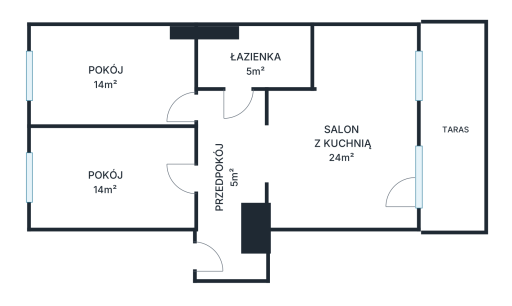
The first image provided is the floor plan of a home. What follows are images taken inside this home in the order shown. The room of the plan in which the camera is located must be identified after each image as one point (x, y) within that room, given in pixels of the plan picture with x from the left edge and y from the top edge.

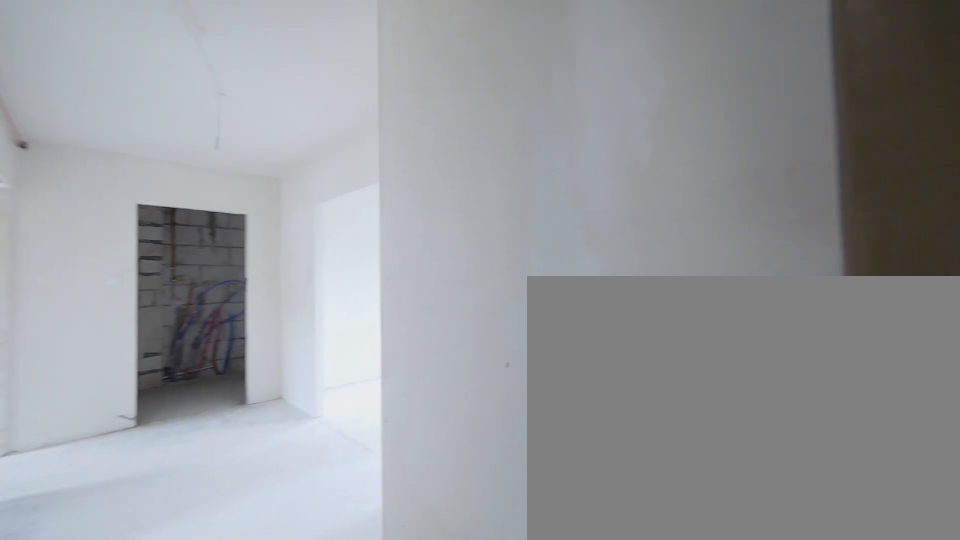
(230, 186)
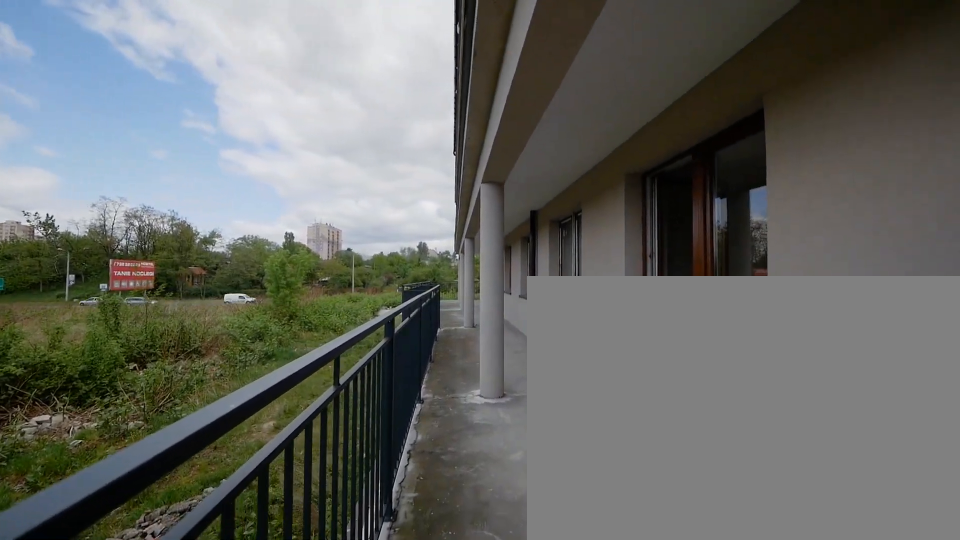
(453, 126)
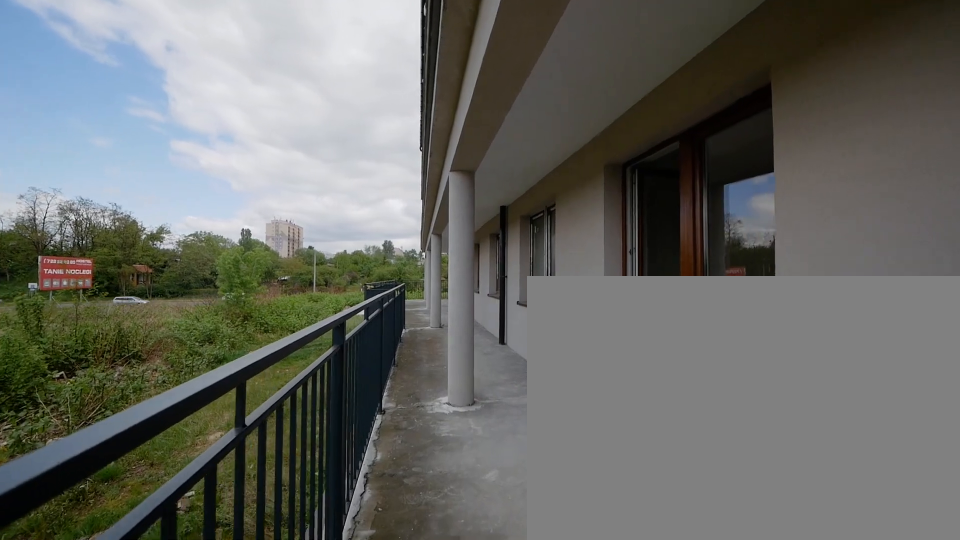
(453, 126)
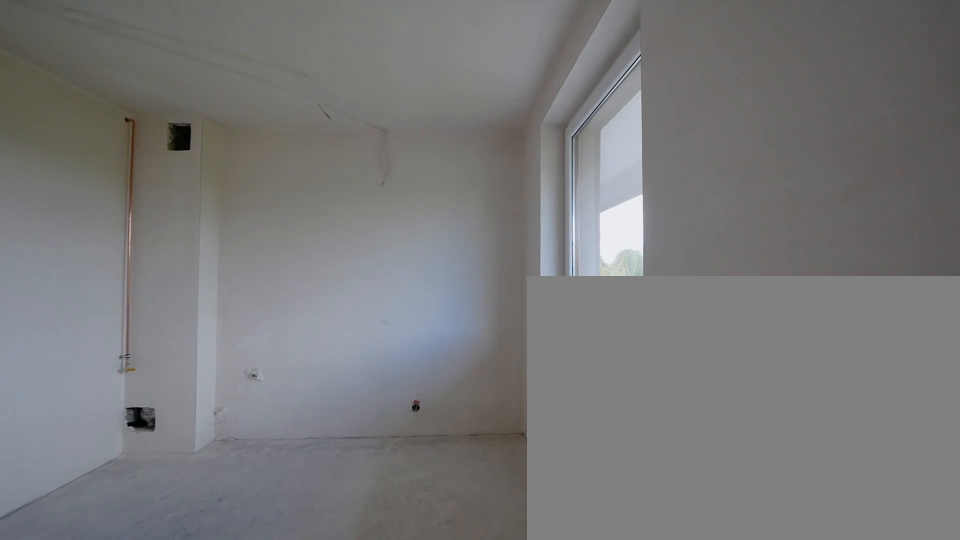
(343, 129)
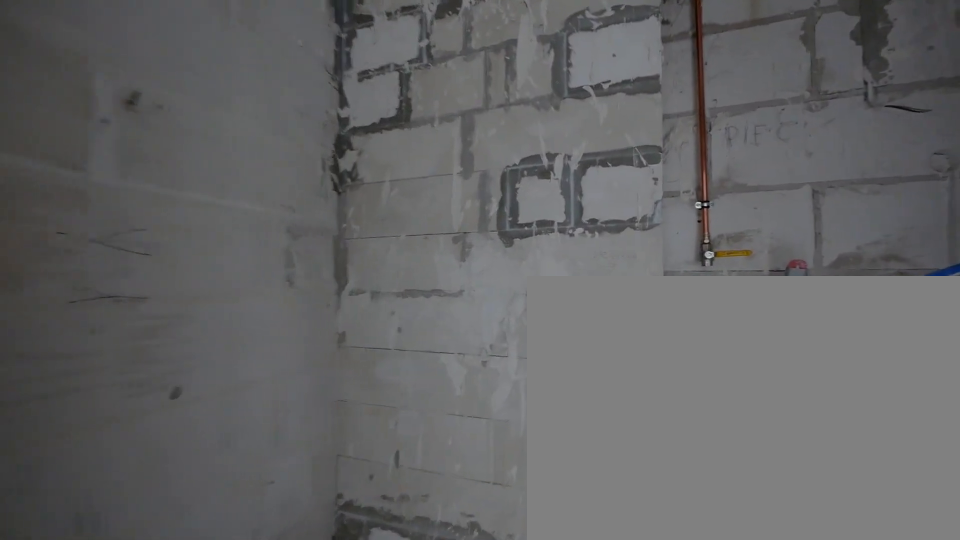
(256, 59)
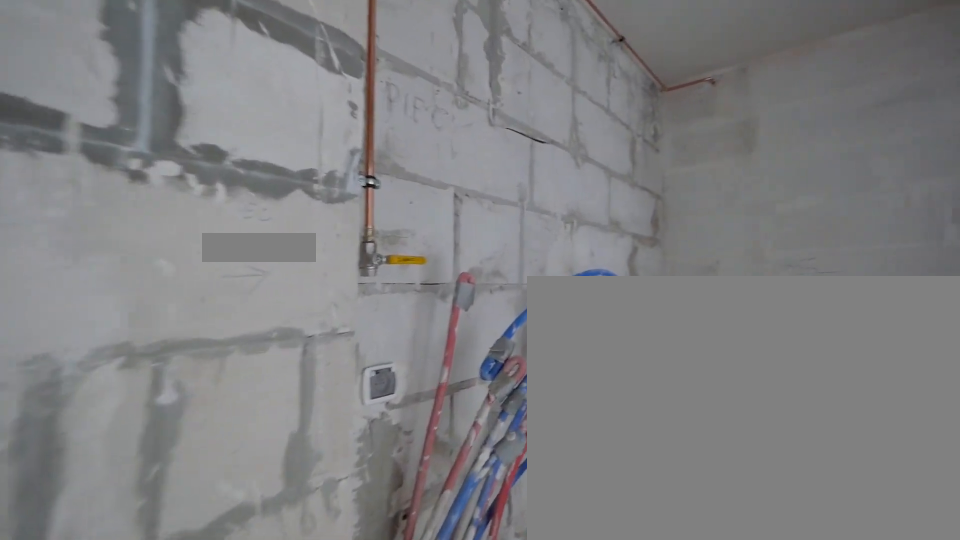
(256, 59)
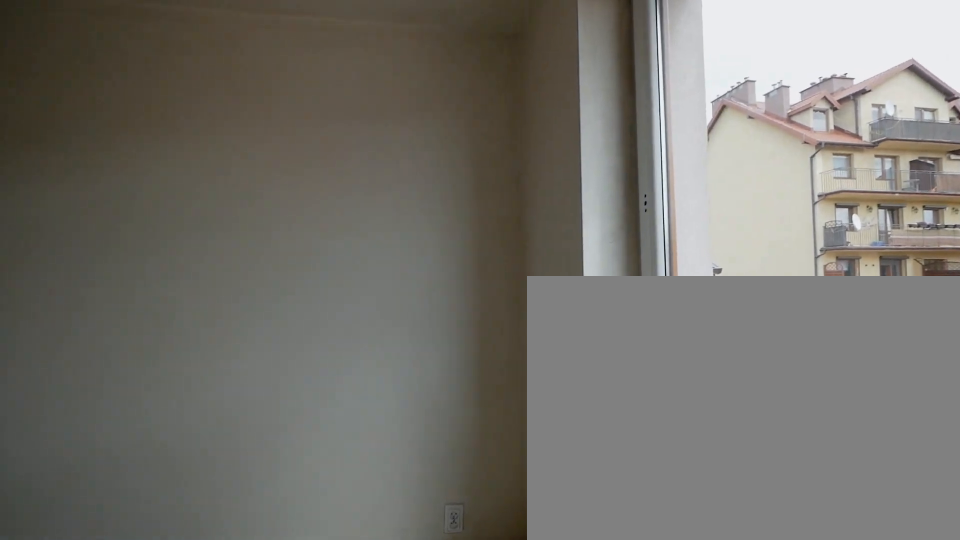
(112, 78)
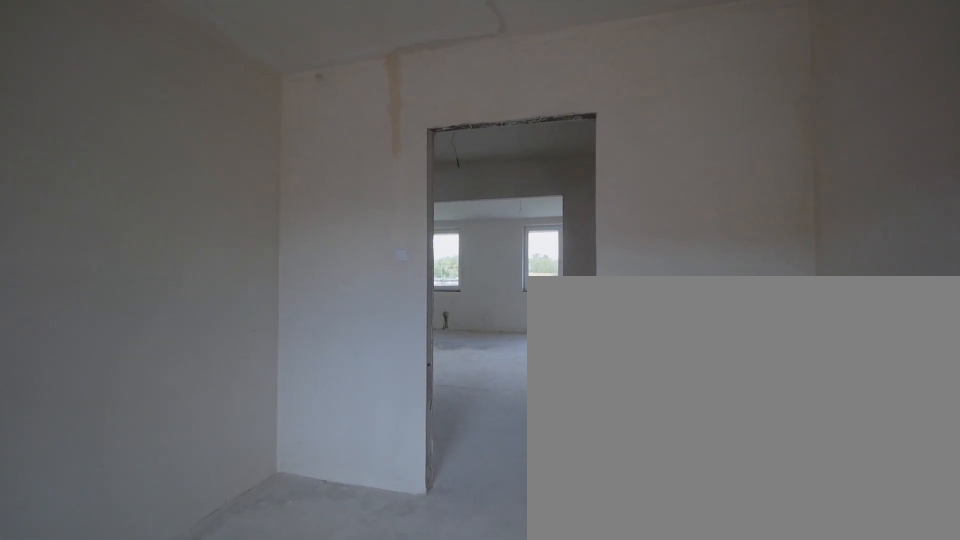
(112, 178)
